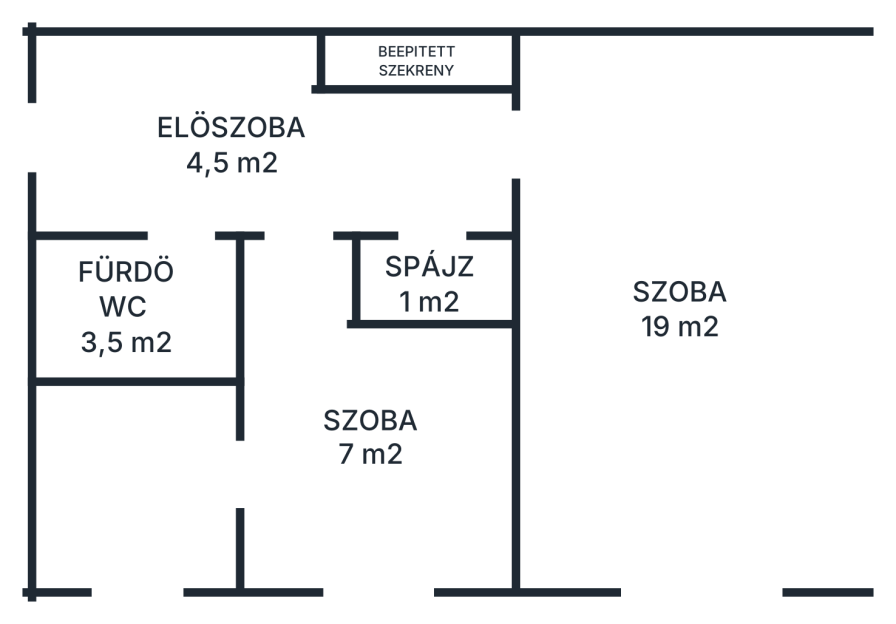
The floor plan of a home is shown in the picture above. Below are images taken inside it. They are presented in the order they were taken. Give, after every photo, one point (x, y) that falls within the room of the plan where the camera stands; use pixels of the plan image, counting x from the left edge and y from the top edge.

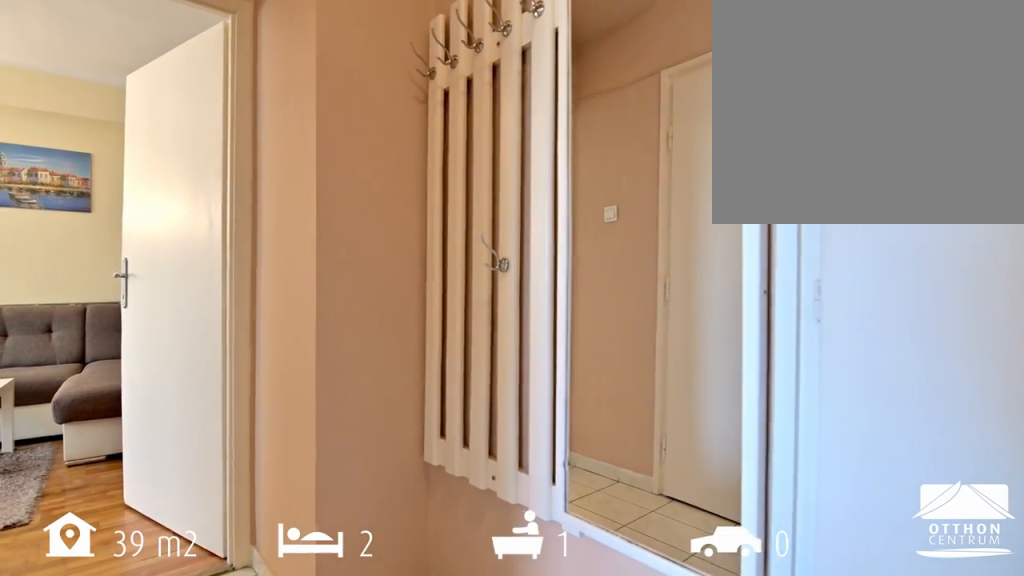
(243, 141)
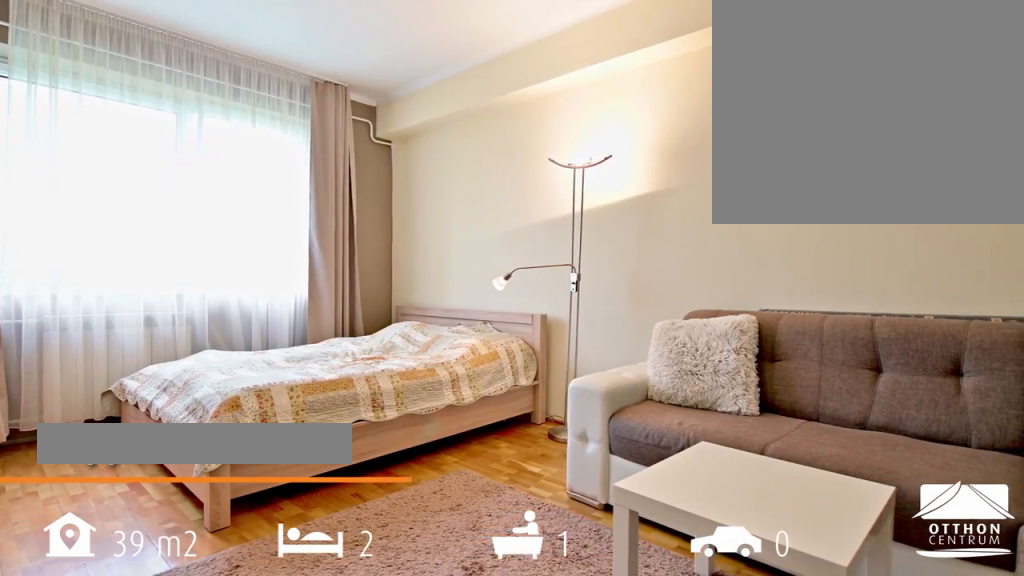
(696, 293)
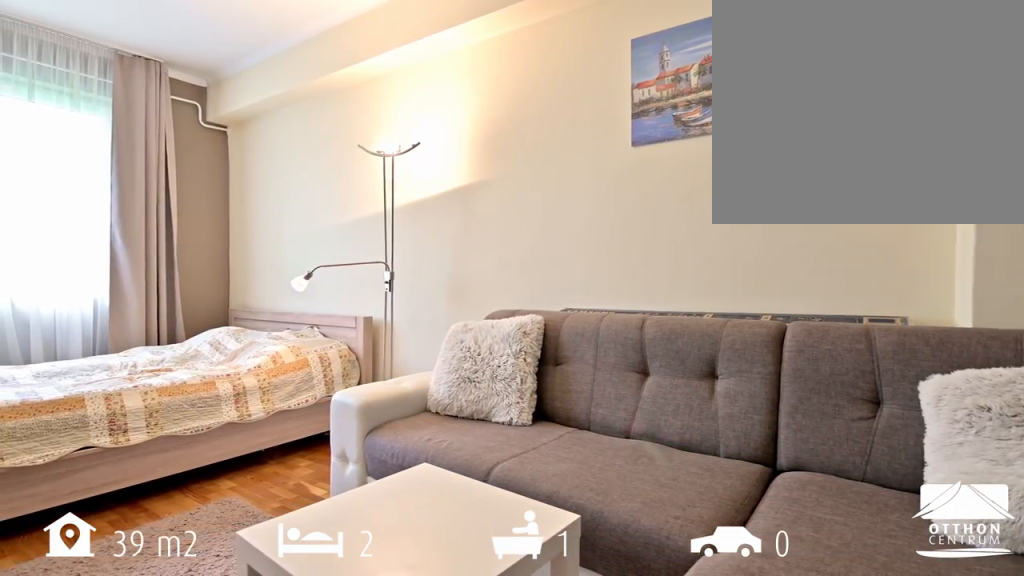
(696, 293)
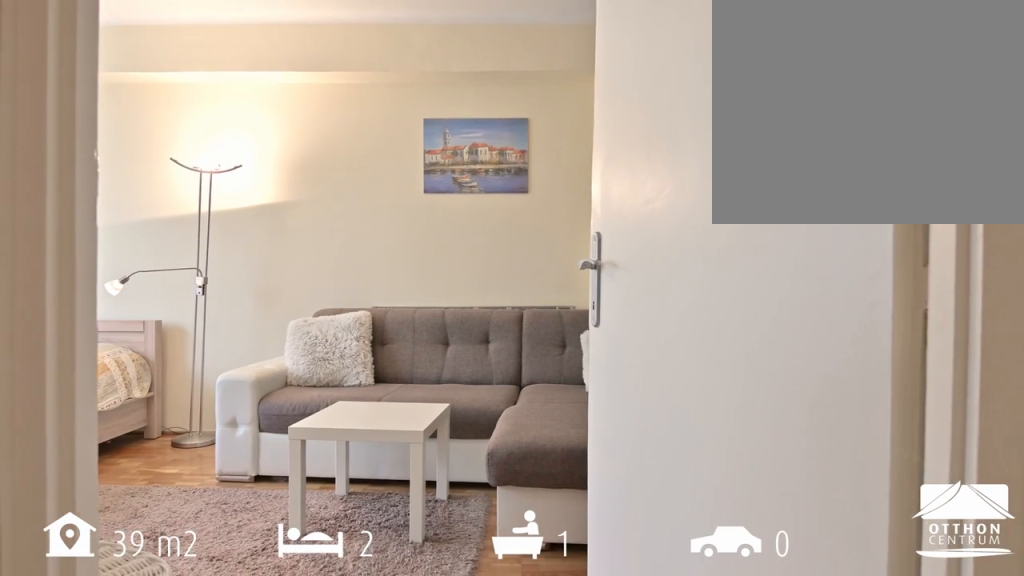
(243, 141)
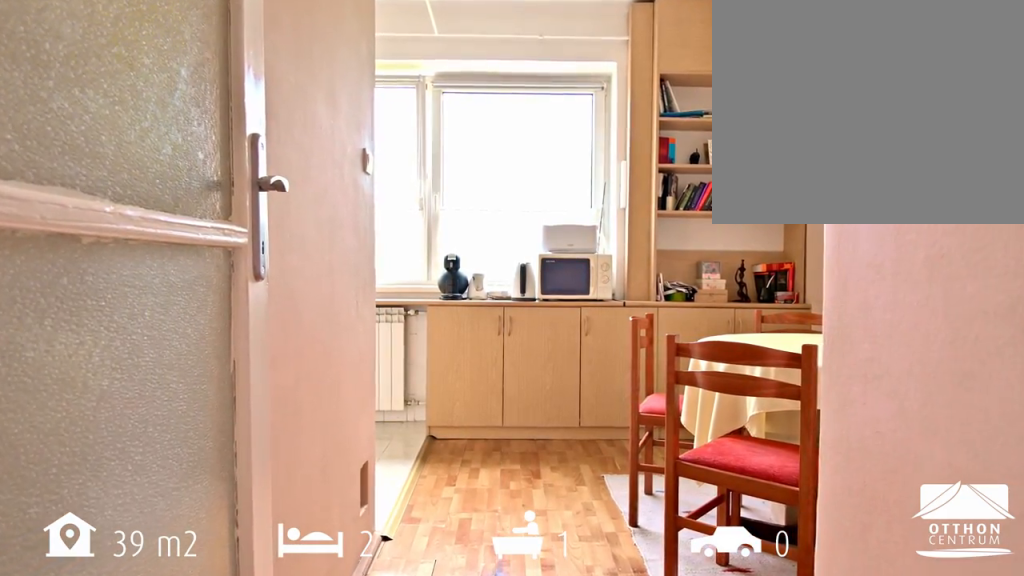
(244, 141)
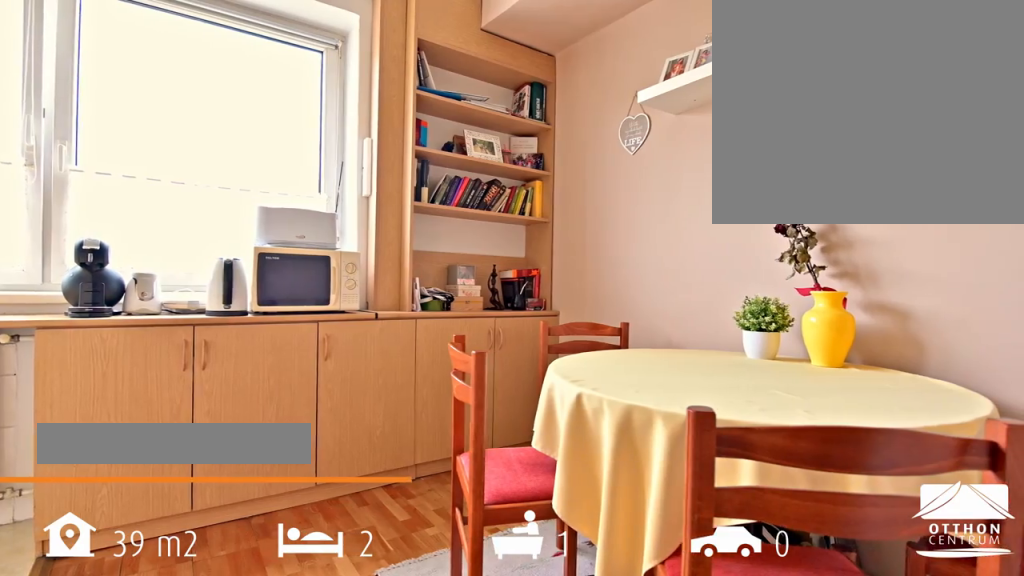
(368, 432)
